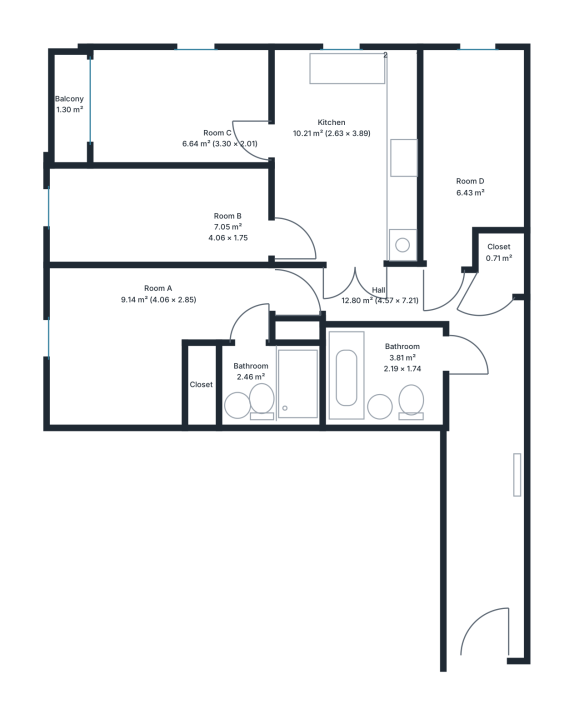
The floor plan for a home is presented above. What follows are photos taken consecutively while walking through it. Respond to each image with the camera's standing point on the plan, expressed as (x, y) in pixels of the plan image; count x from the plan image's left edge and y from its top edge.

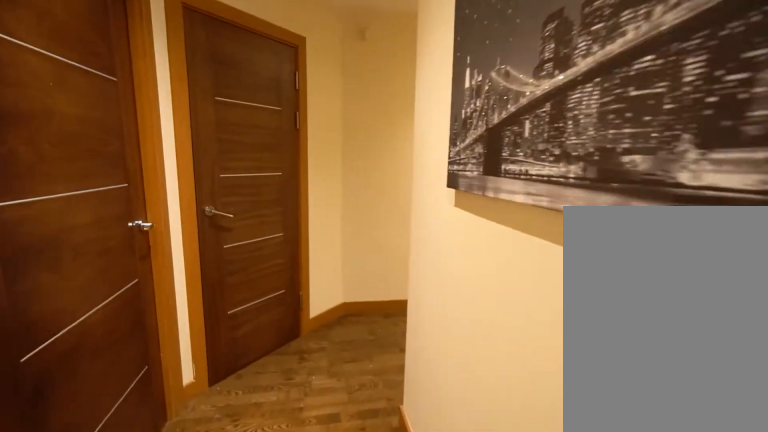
(406, 302)
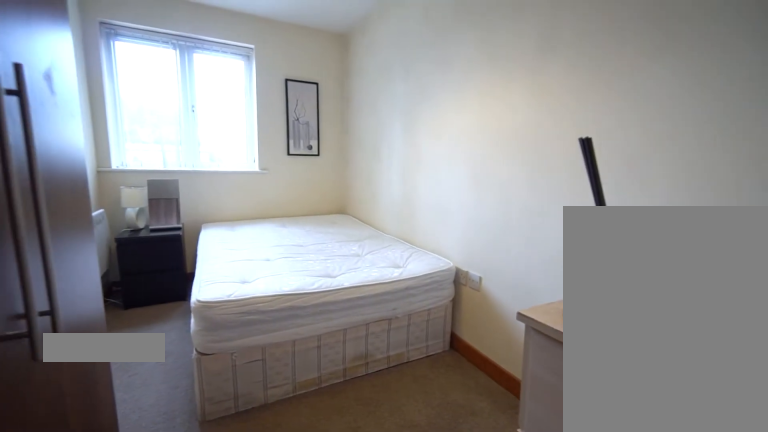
(452, 217)
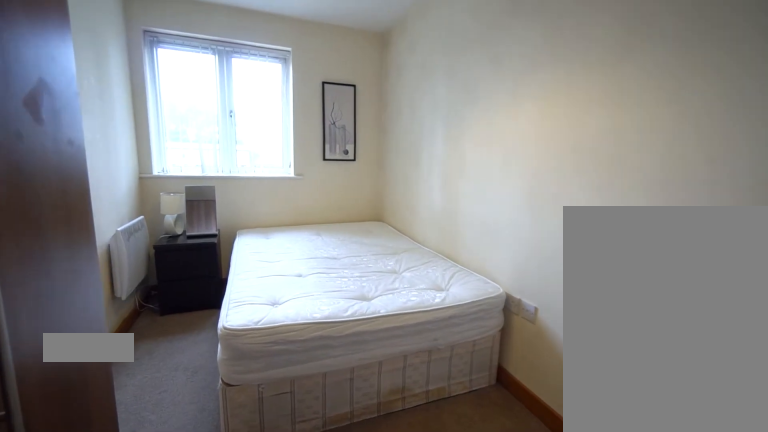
(460, 204)
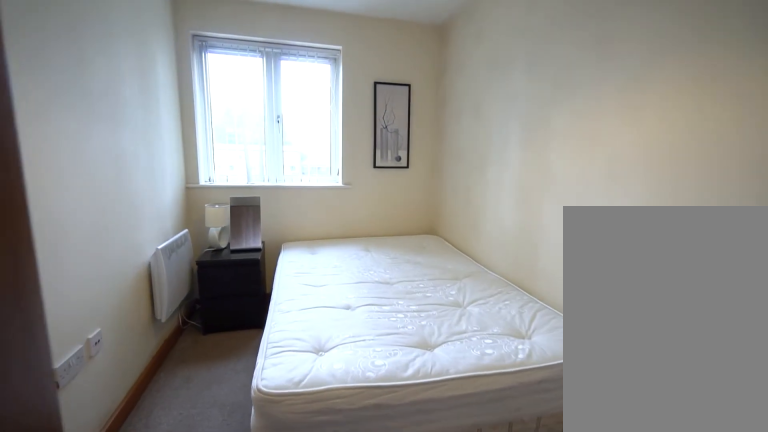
(462, 195)
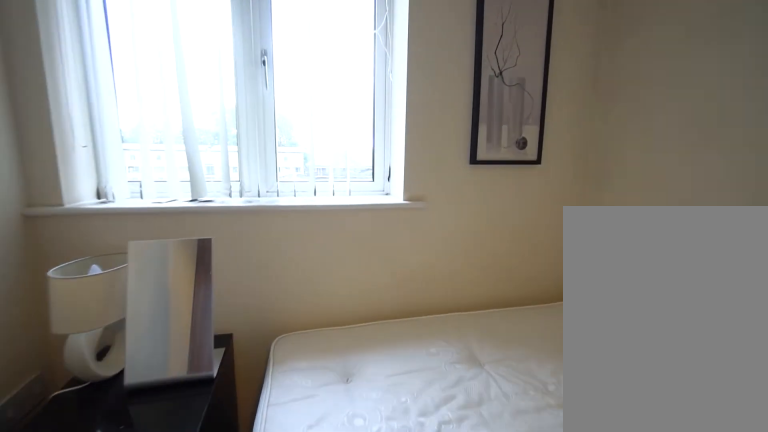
(444, 91)
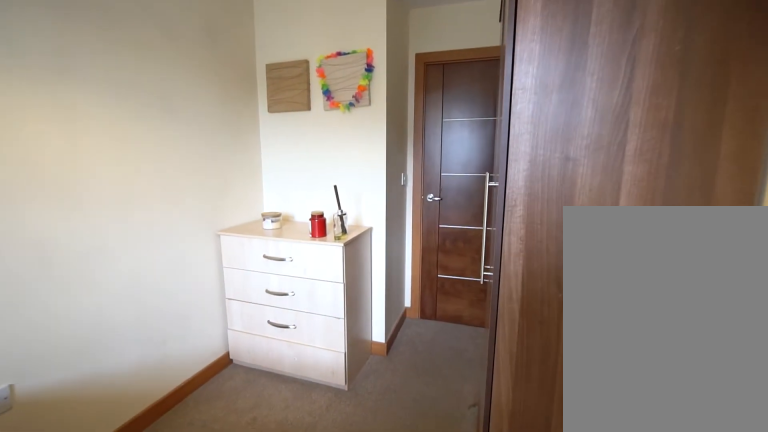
(439, 121)
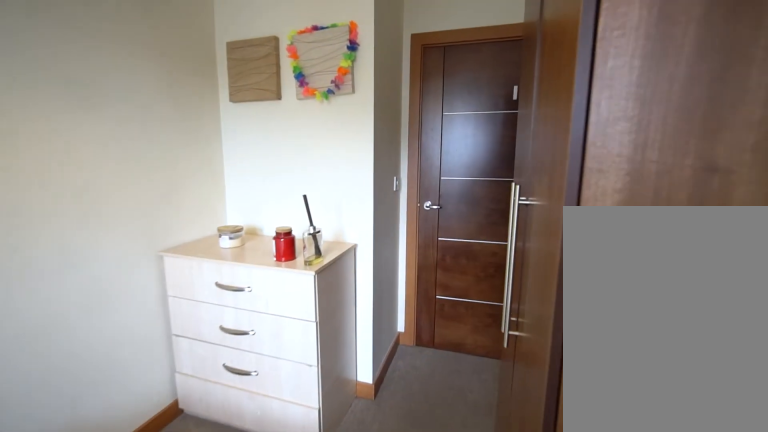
(441, 103)
